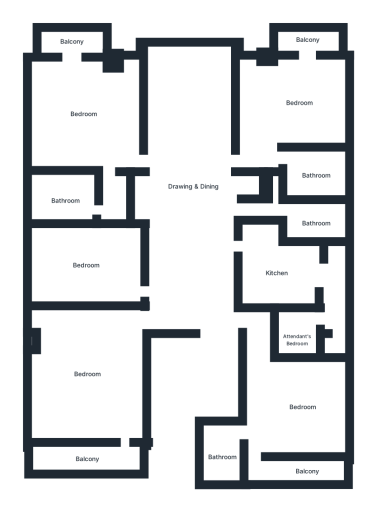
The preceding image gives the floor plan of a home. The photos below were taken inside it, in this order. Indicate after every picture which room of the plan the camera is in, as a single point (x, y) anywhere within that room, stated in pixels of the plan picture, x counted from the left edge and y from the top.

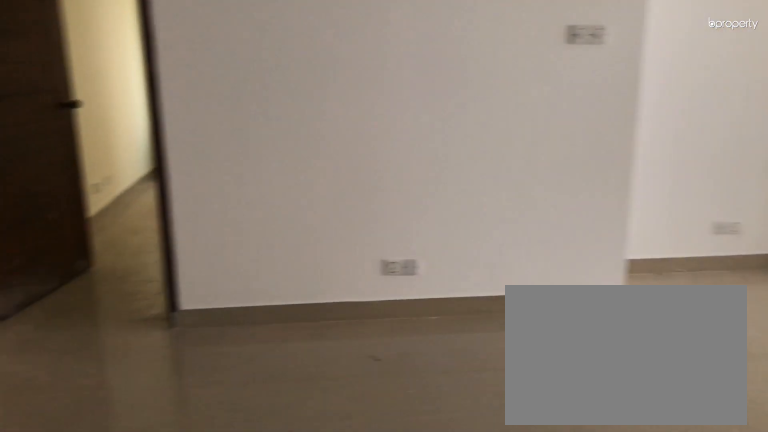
(189, 210)
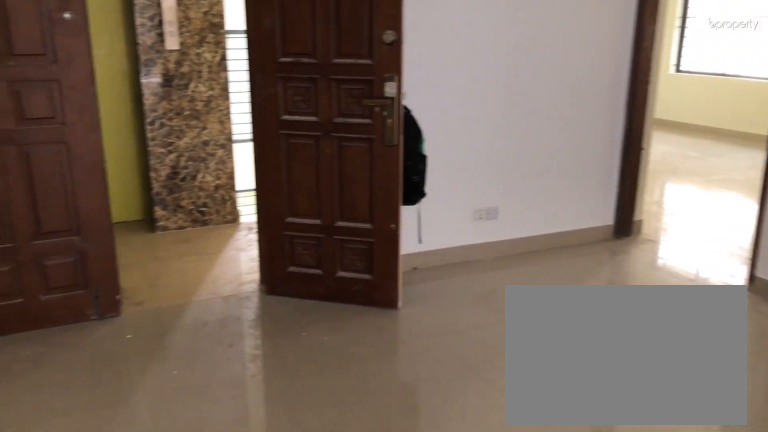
(189, 210)
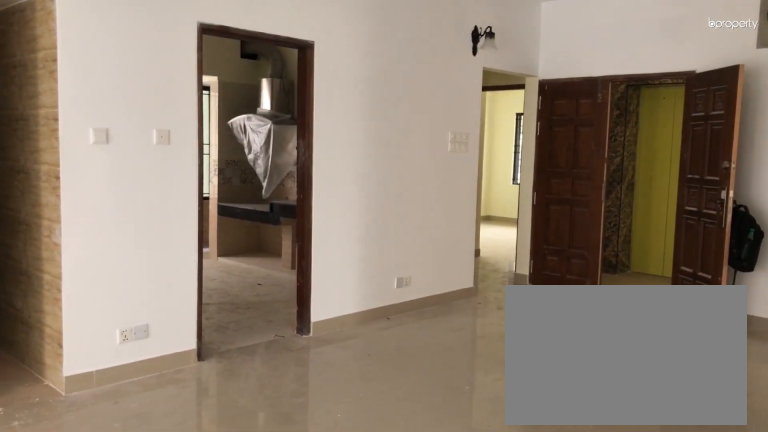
(187, 134)
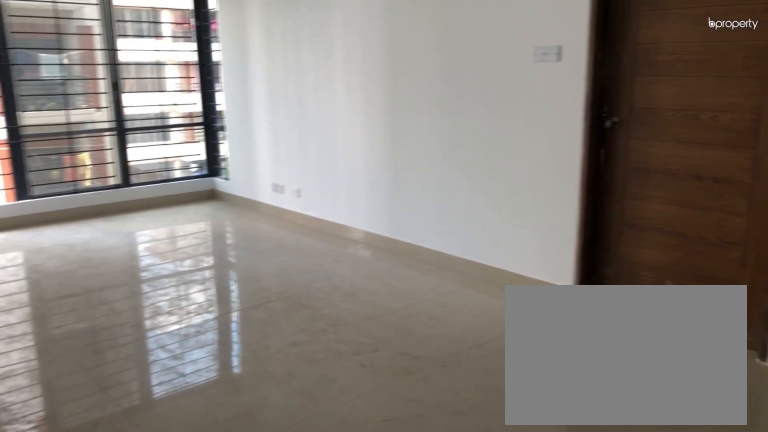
(190, 208)
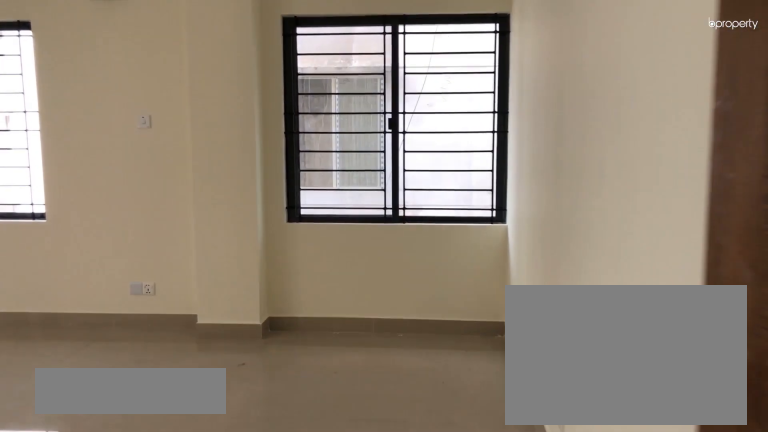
(87, 371)
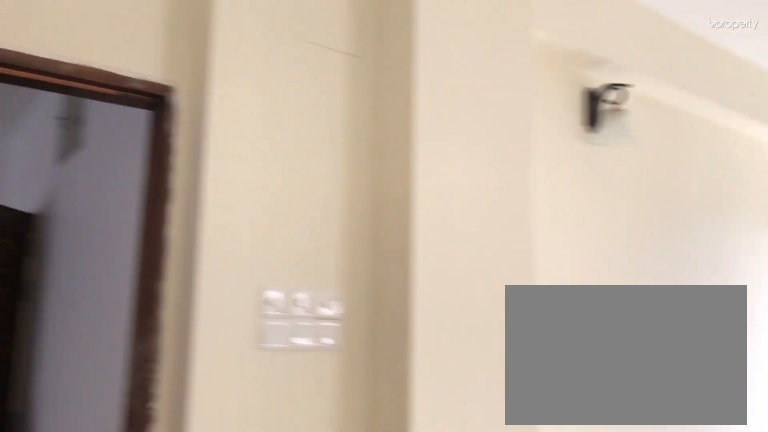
(87, 371)
